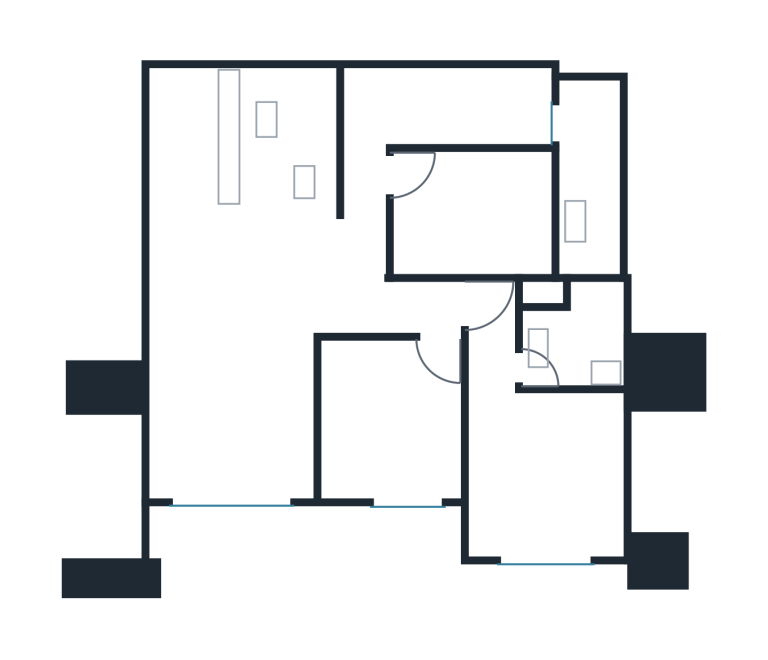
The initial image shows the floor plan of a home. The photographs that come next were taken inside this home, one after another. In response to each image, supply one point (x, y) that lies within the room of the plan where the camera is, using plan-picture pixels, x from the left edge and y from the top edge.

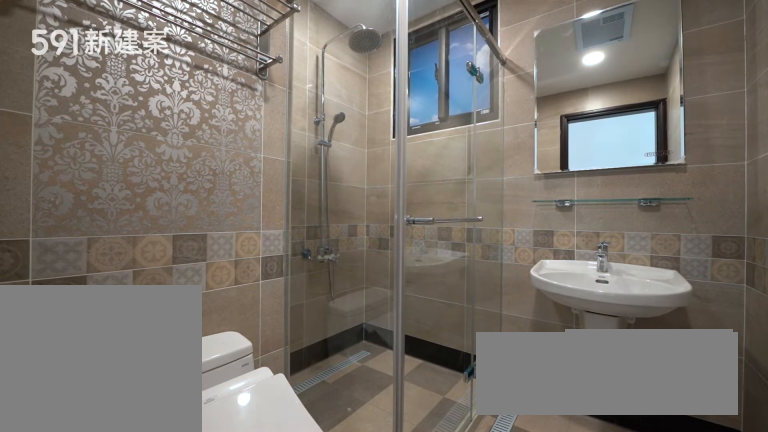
(576, 333)
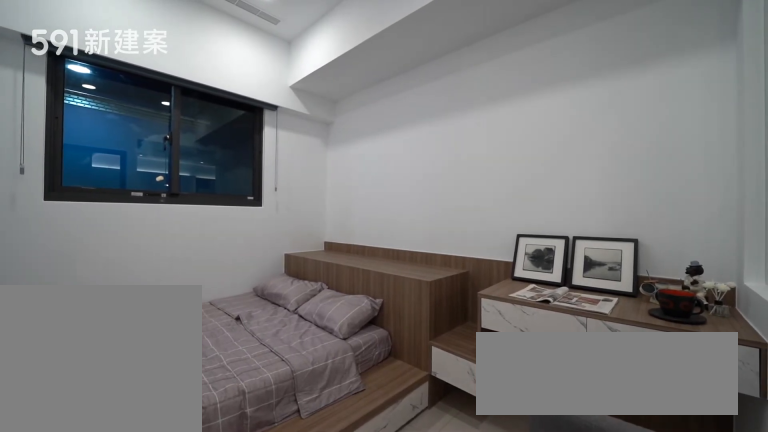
(480, 213)
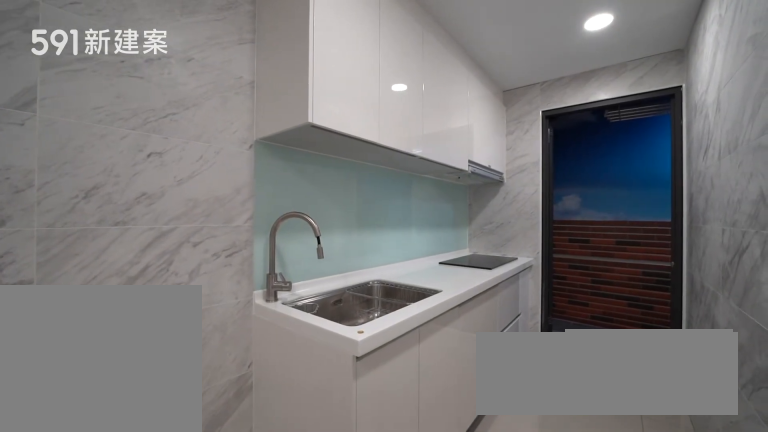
(454, 104)
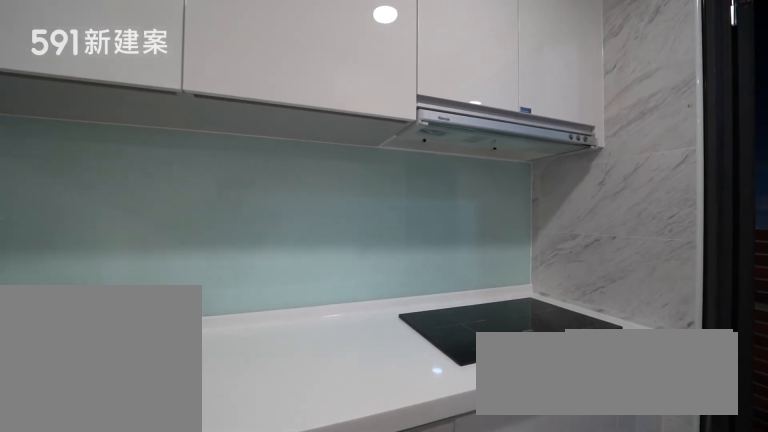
(454, 104)
